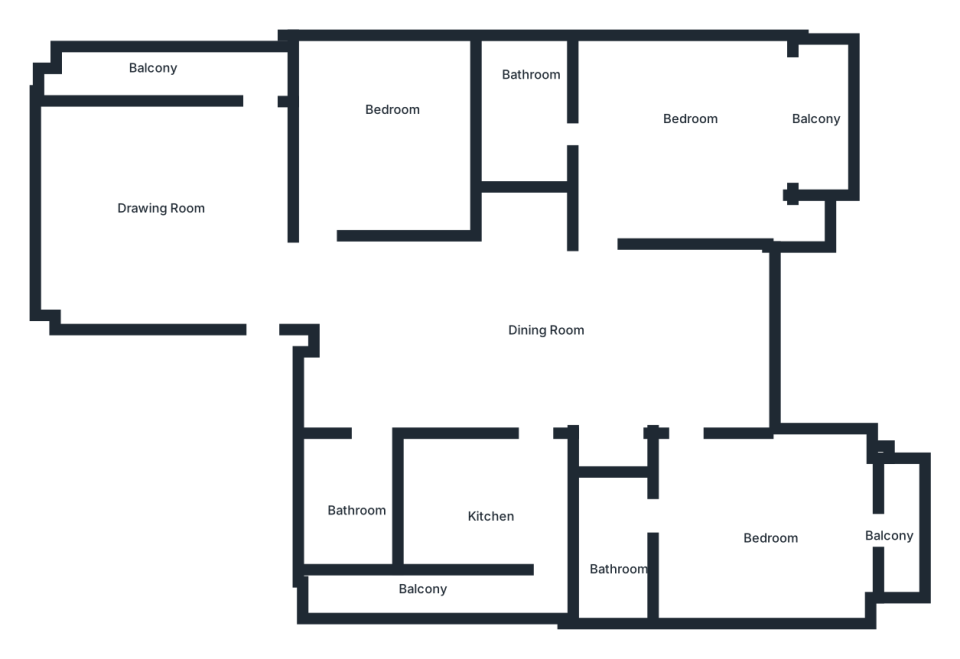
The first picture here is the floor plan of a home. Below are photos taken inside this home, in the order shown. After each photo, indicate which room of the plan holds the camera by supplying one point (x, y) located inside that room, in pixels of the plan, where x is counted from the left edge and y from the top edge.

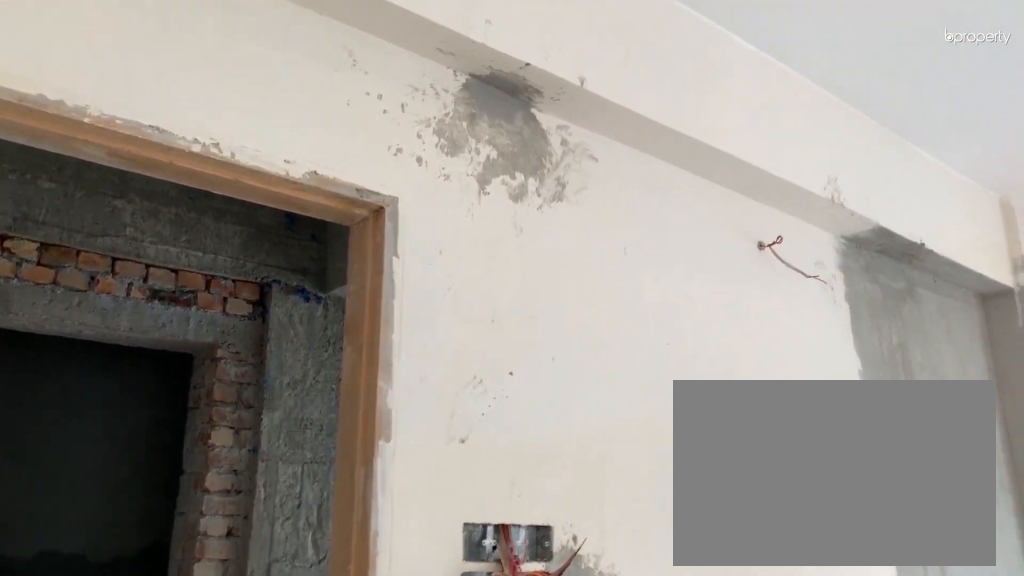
(200, 200)
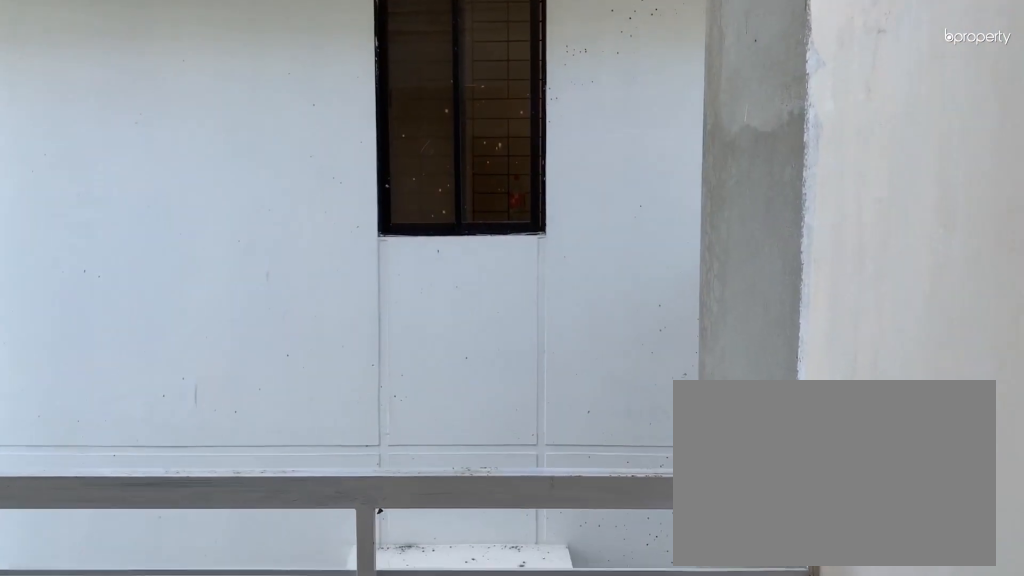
(198, 71)
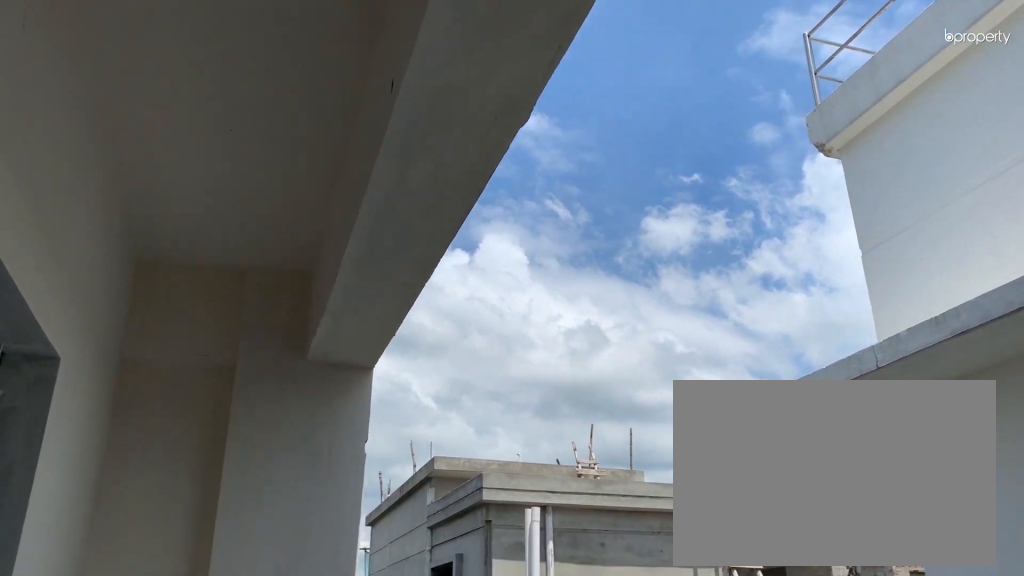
(198, 71)
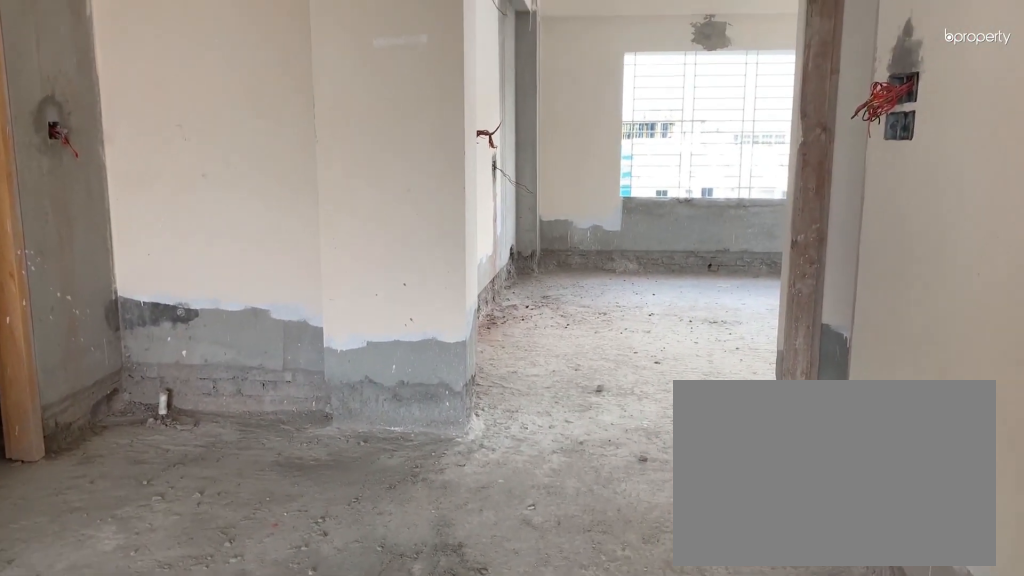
(463, 349)
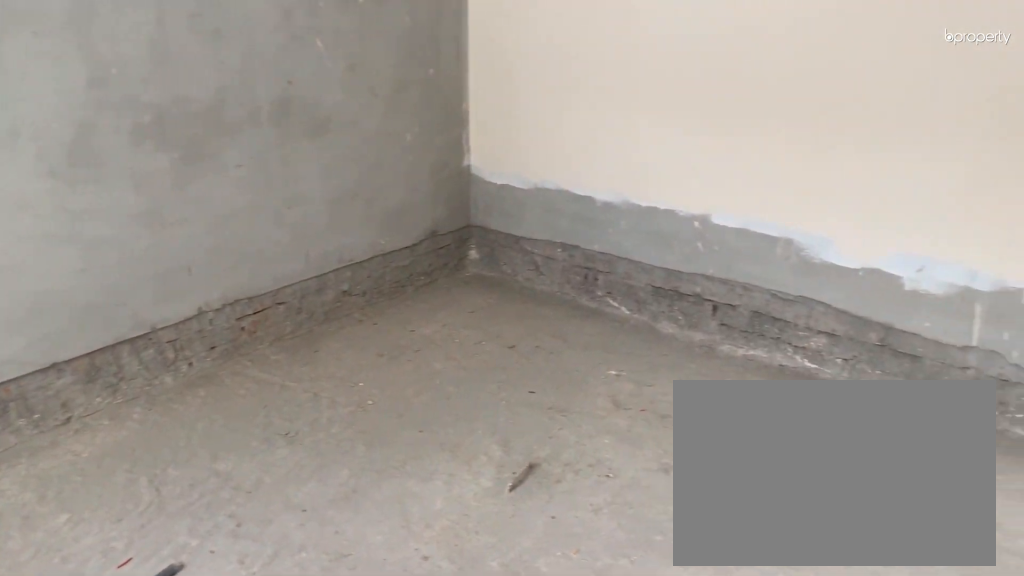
(391, 133)
